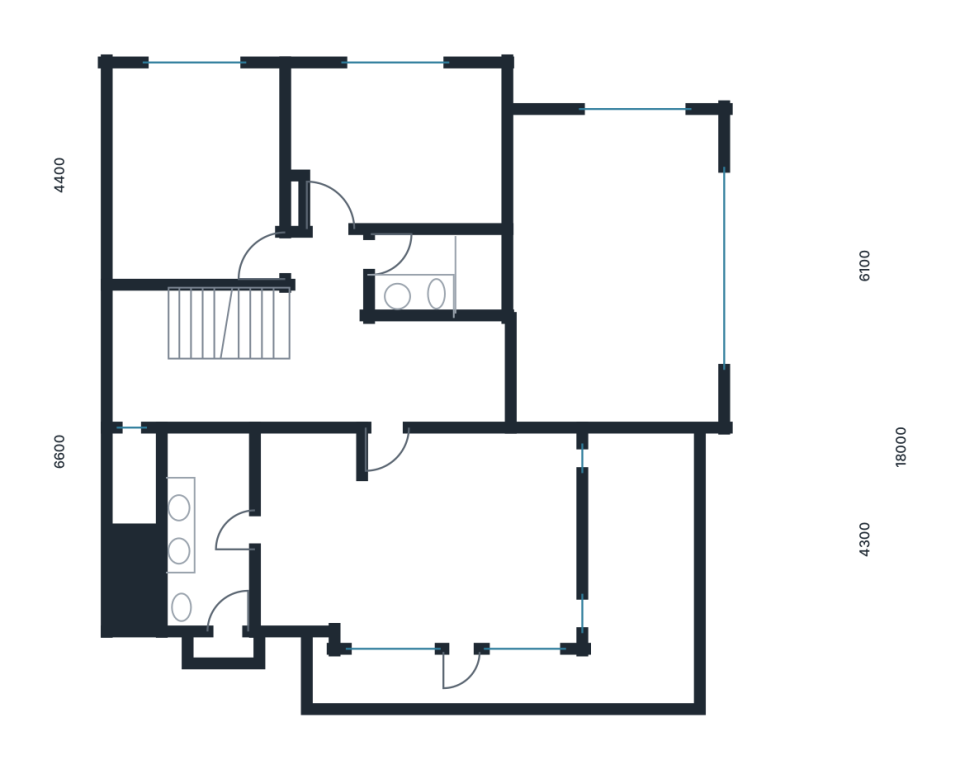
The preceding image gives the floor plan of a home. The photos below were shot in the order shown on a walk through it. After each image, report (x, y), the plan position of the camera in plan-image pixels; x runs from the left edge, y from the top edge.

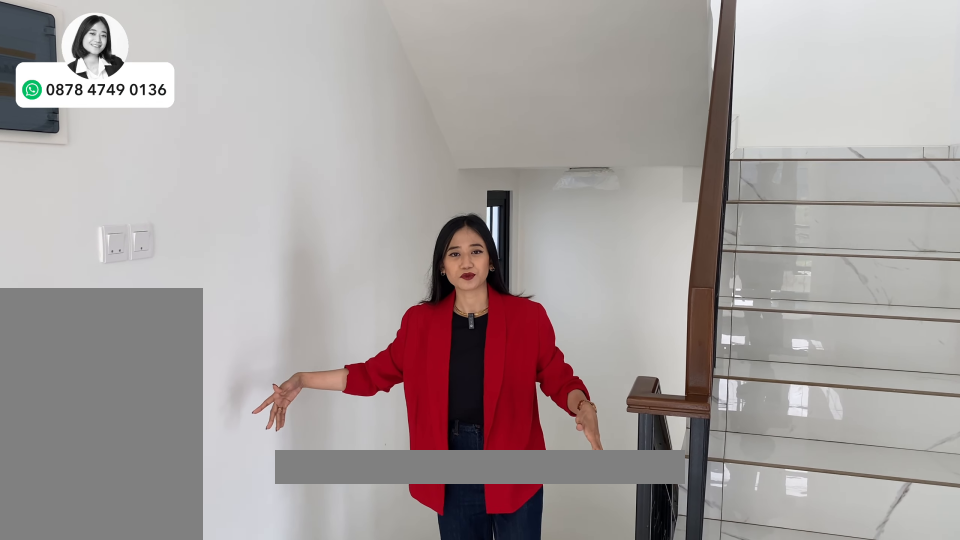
(331, 366)
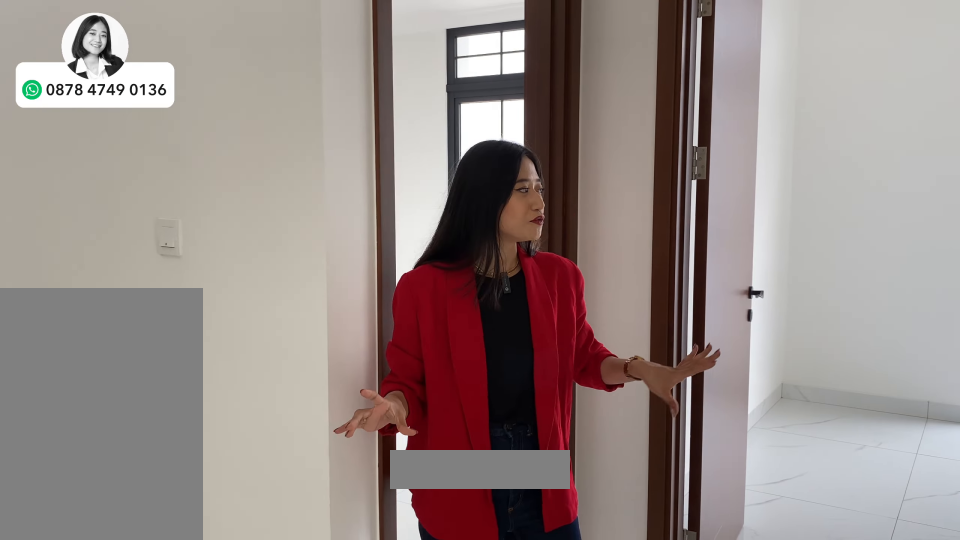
(331, 366)
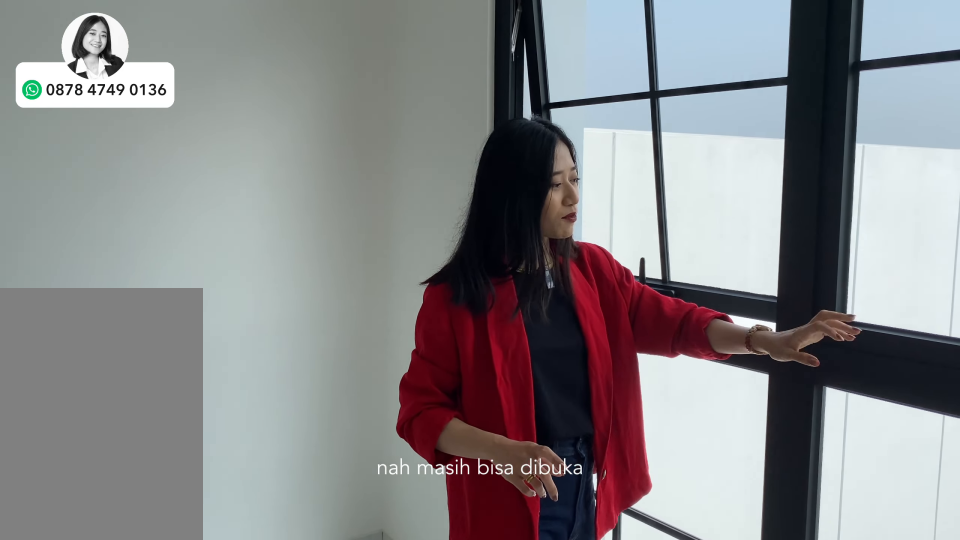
(193, 167)
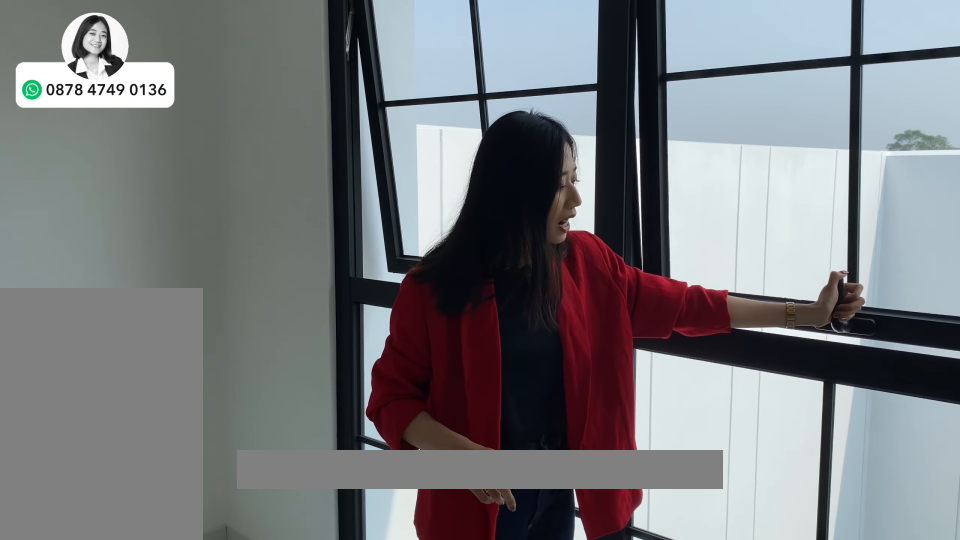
(193, 167)
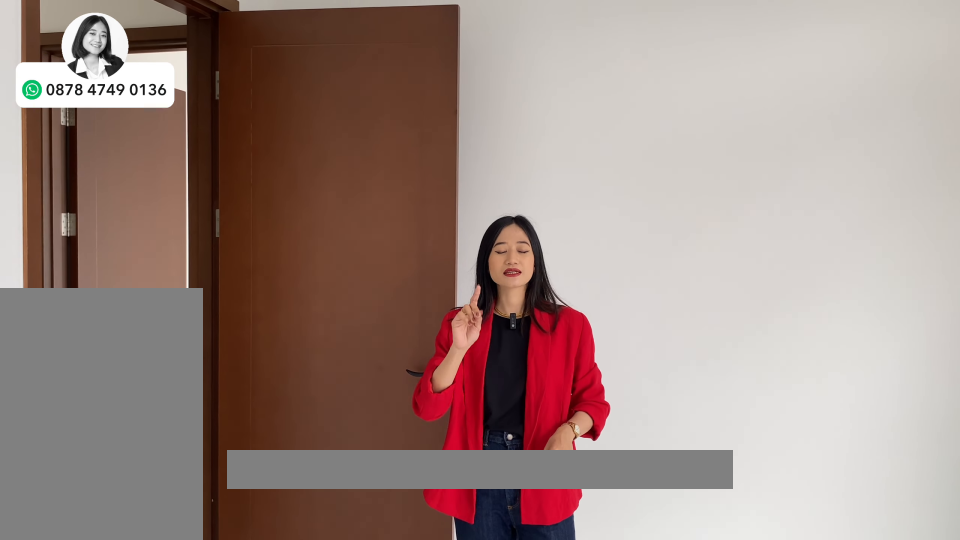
(413, 146)
